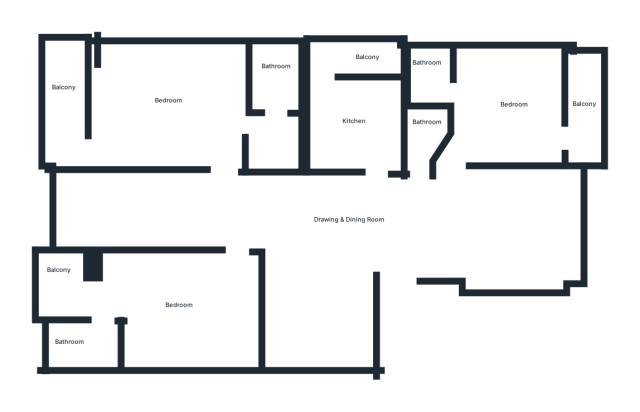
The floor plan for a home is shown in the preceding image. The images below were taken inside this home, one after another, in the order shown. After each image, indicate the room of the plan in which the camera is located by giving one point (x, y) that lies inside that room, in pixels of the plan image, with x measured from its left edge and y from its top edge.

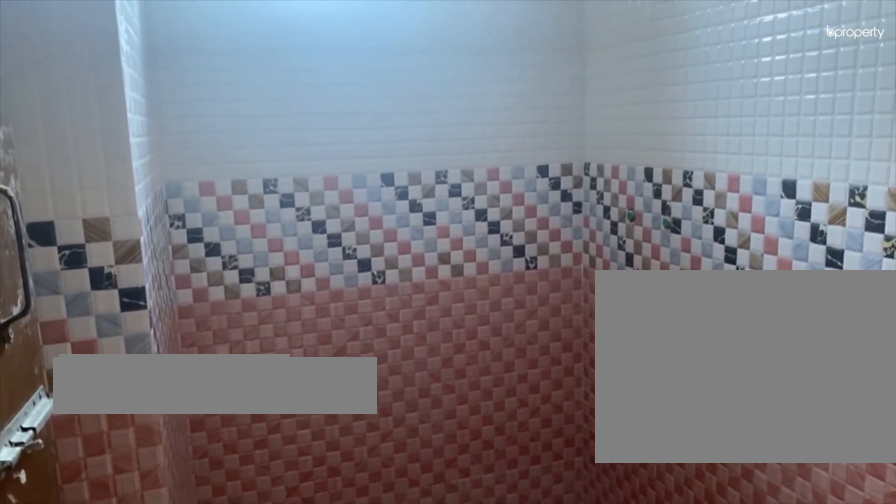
(275, 106)
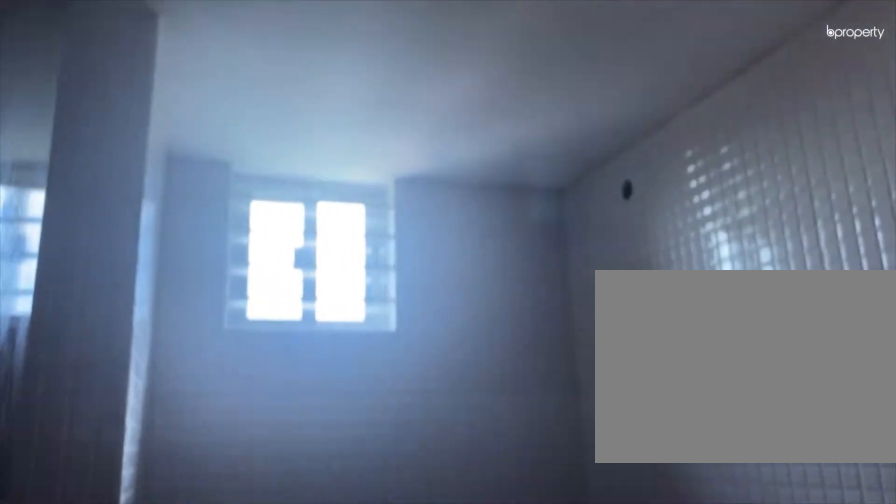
(275, 68)
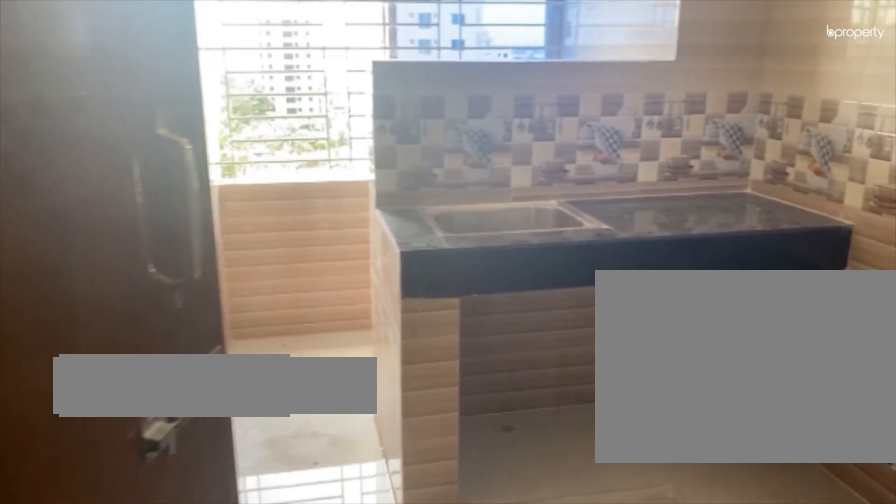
(361, 124)
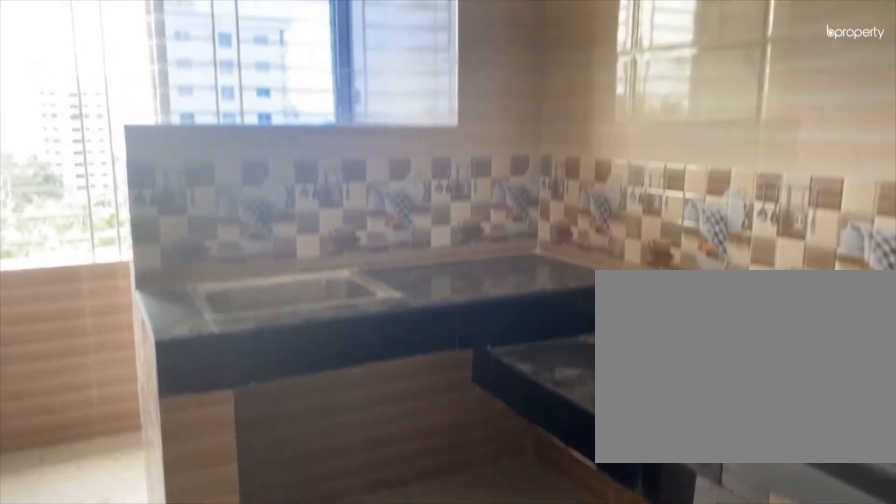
(361, 124)
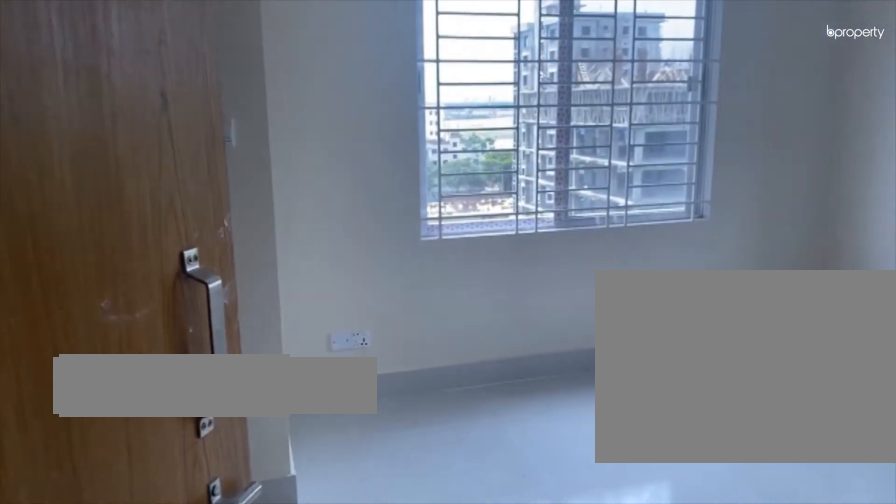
(514, 106)
